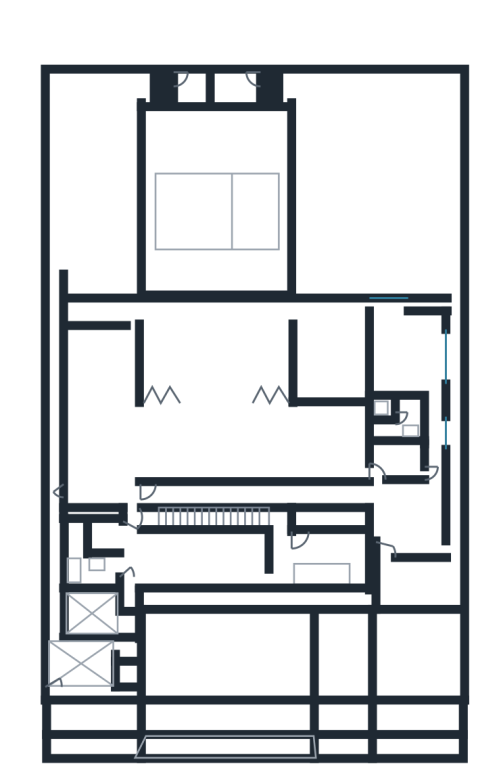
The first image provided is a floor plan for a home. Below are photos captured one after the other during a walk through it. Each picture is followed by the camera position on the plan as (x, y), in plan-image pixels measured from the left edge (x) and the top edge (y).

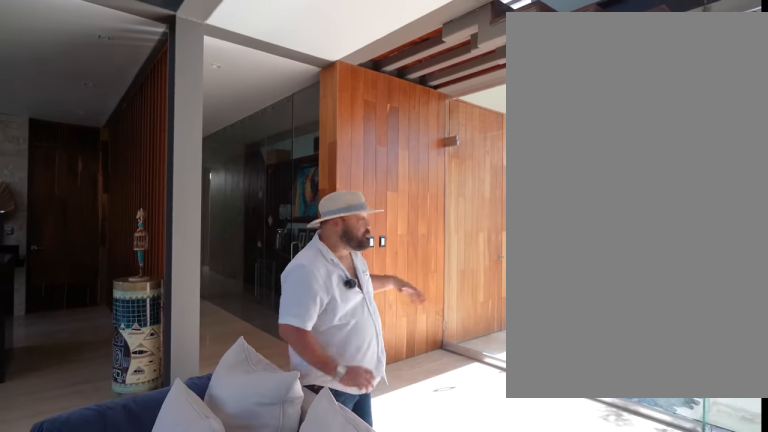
(249, 483)
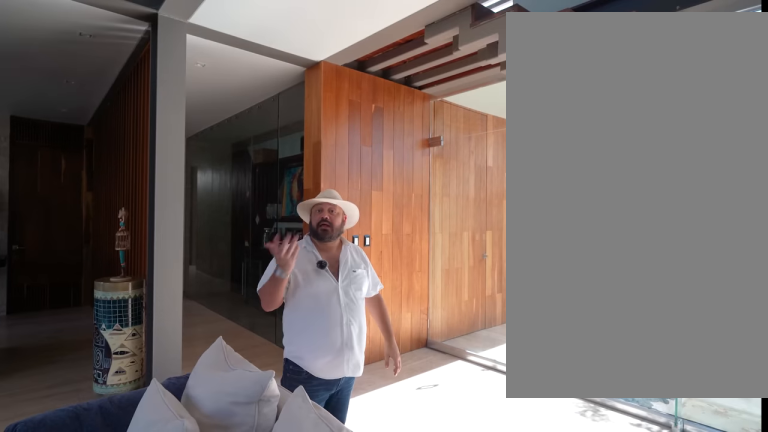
(249, 483)
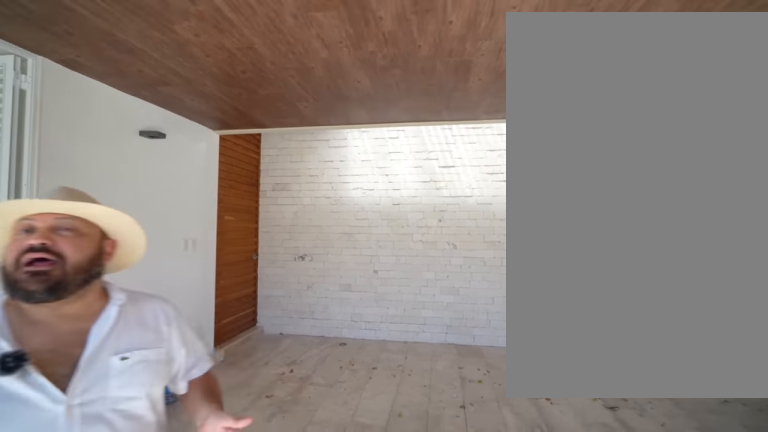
(186, 623)
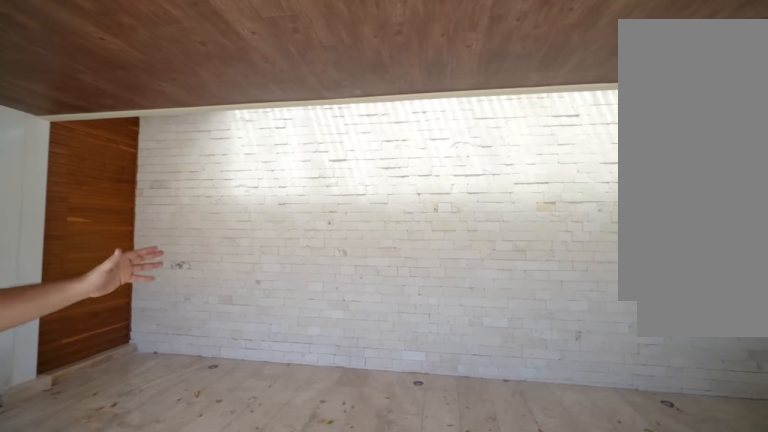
(199, 653)
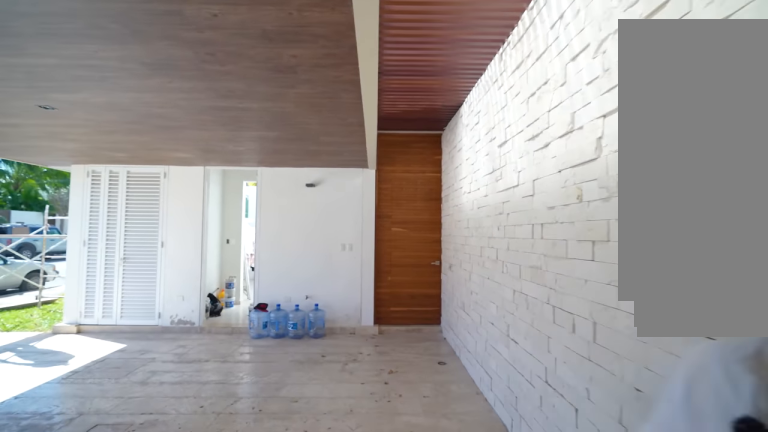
(233, 599)
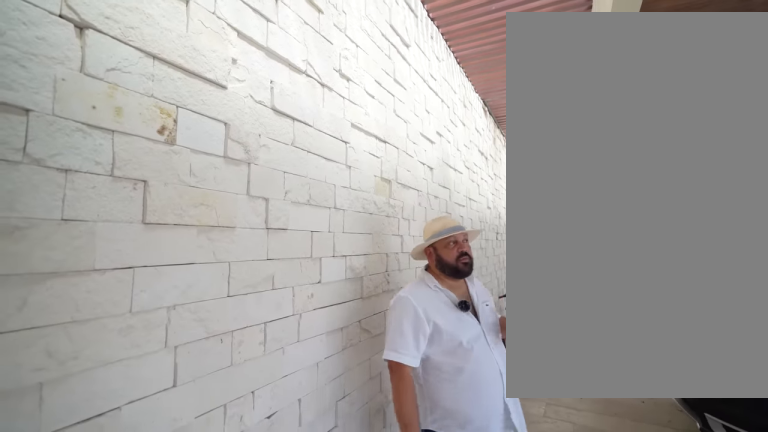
(194, 615)
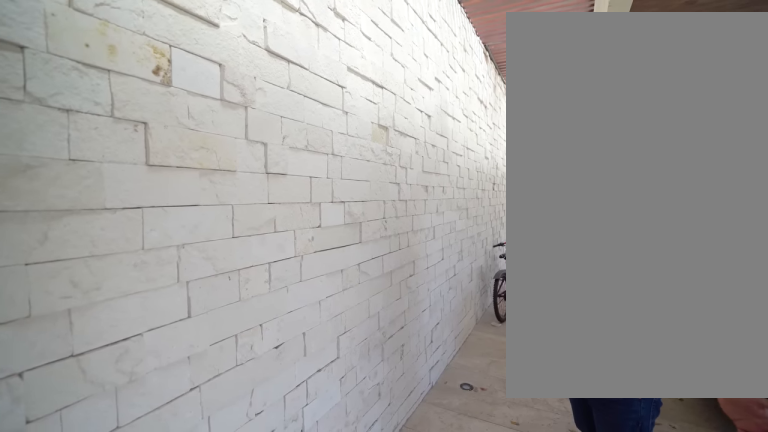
(187, 610)
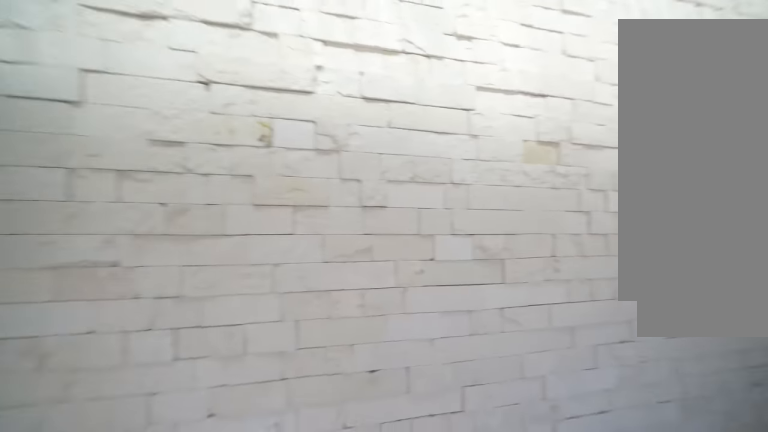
(186, 605)
